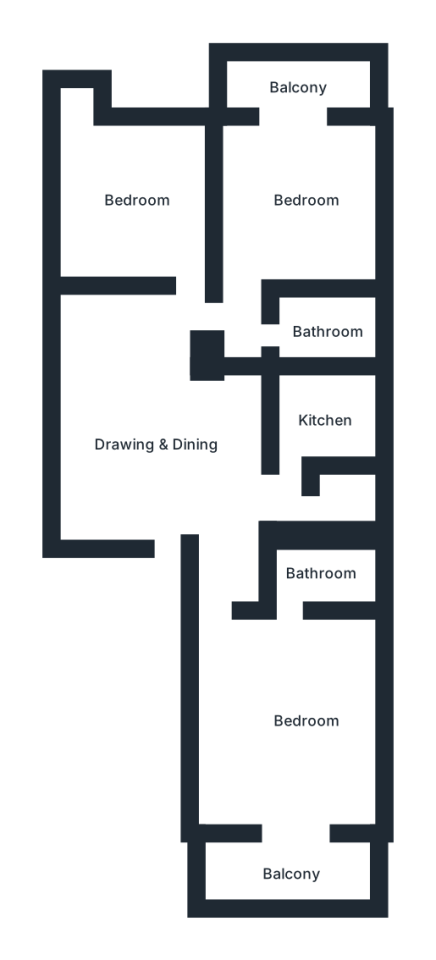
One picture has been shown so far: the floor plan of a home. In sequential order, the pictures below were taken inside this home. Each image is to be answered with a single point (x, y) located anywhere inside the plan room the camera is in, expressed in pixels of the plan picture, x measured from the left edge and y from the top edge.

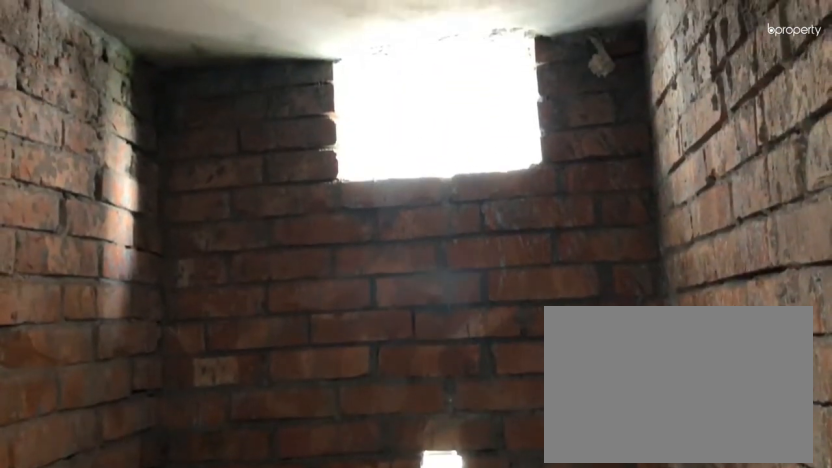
(342, 505)
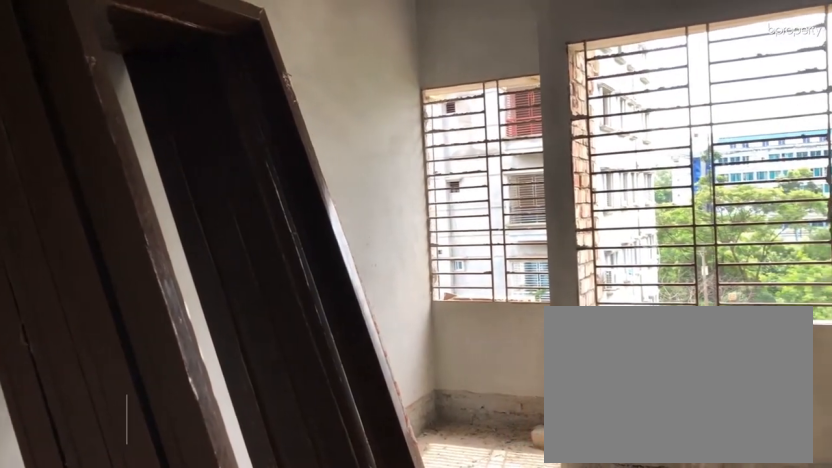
(143, 205)
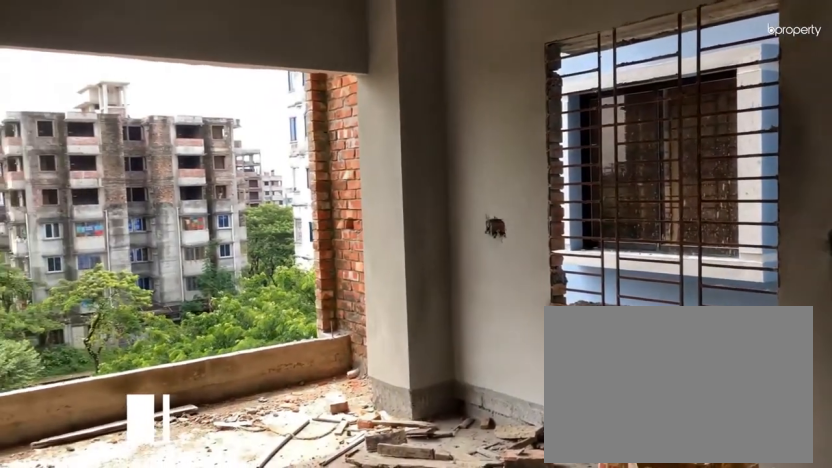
(318, 207)
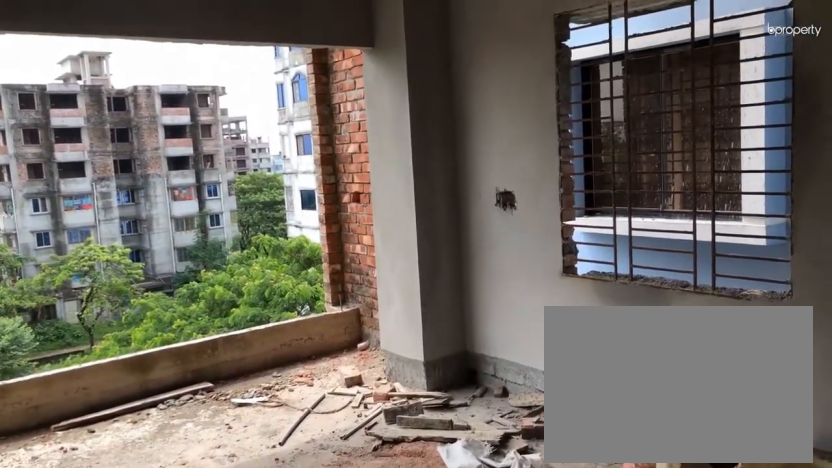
(317, 206)
